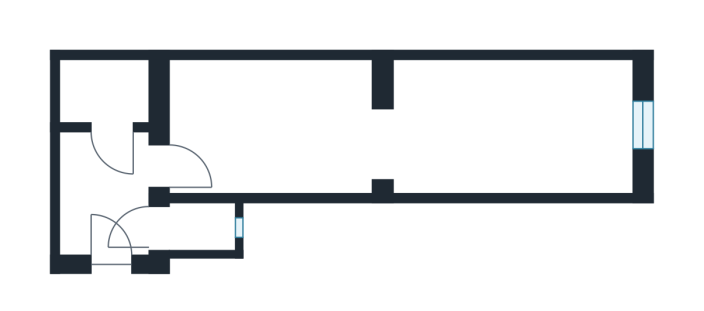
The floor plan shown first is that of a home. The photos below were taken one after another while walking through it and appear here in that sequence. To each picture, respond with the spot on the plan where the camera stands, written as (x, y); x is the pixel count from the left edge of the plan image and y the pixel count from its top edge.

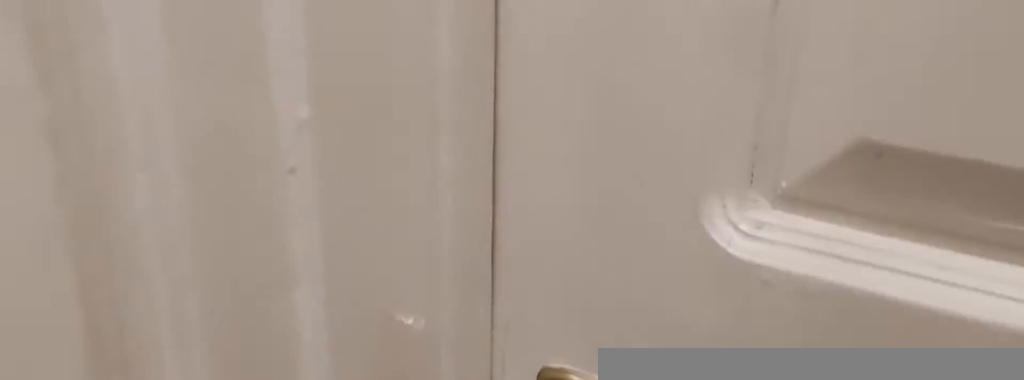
(140, 177)
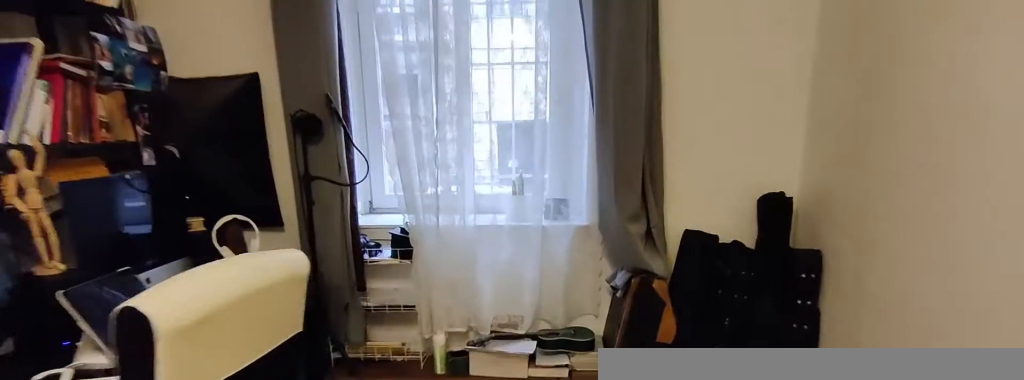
(434, 140)
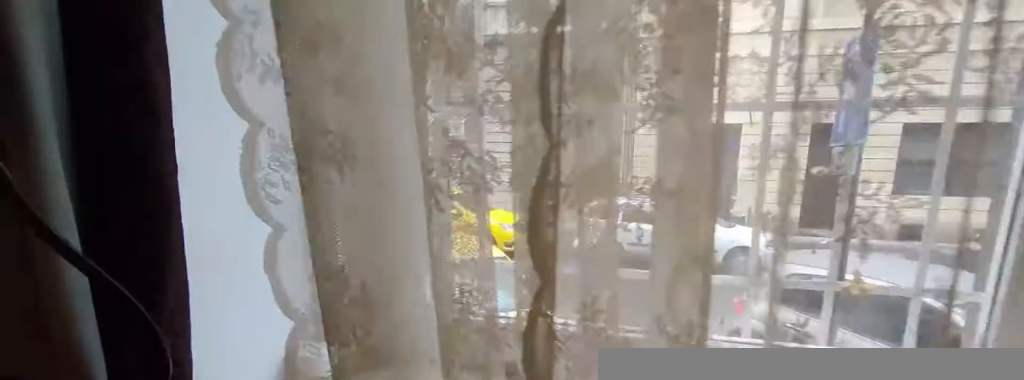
(521, 131)
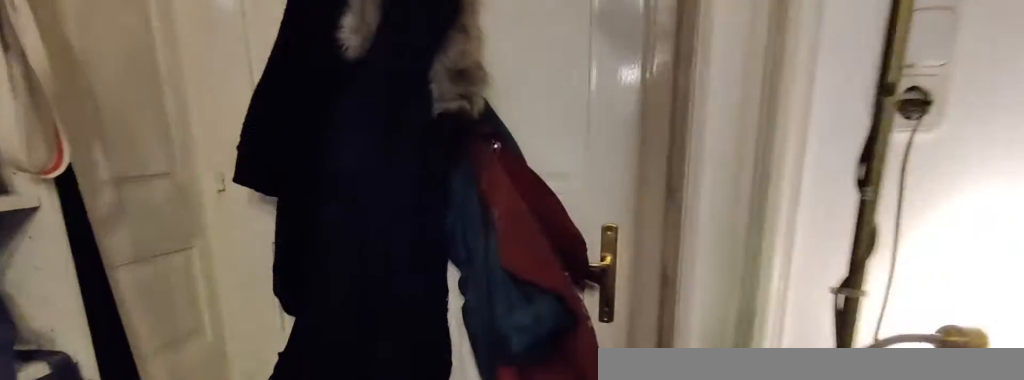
(270, 170)
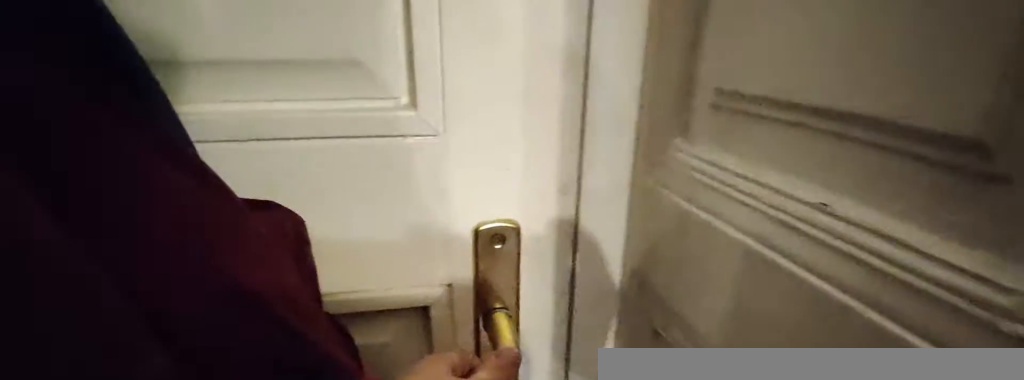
(186, 169)
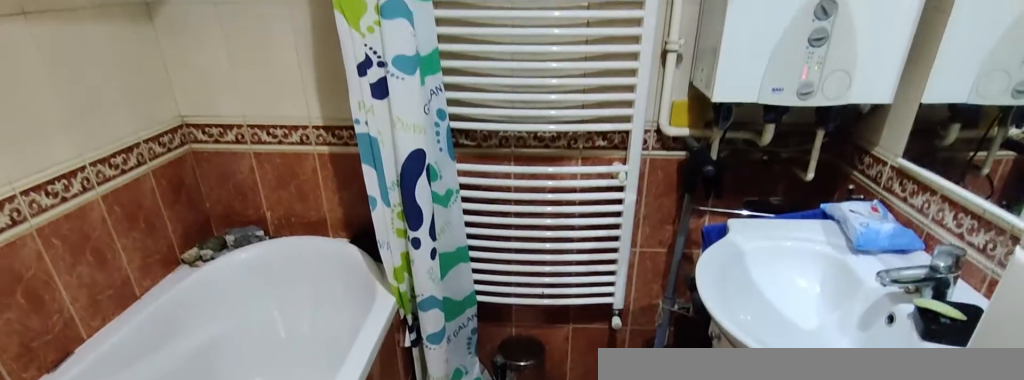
(116, 116)
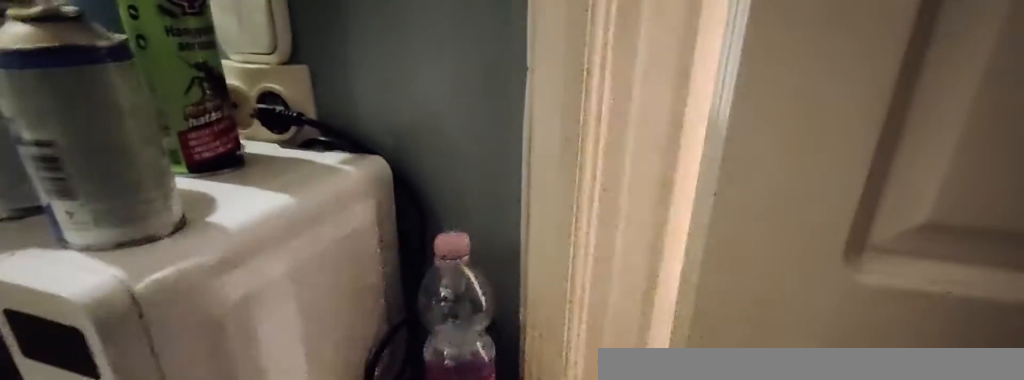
(164, 230)
